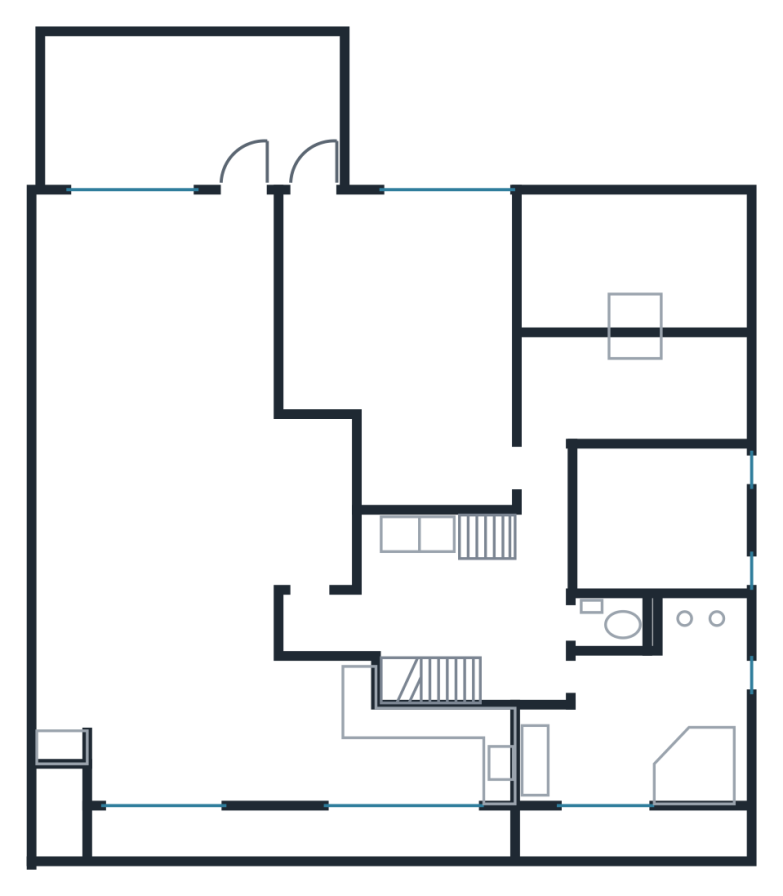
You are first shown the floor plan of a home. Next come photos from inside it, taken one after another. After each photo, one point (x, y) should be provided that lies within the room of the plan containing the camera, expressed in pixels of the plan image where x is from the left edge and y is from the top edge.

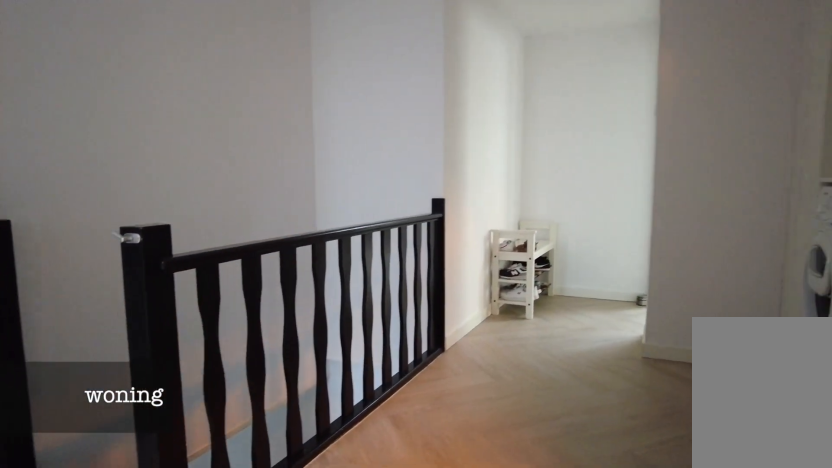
(463, 598)
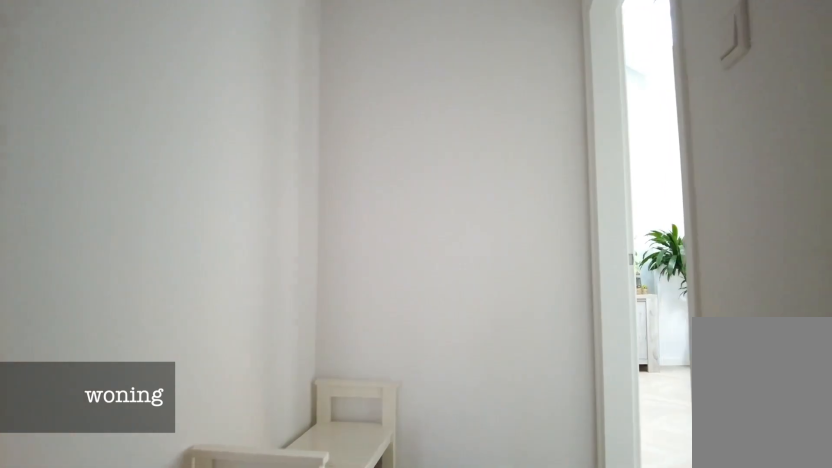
(463, 598)
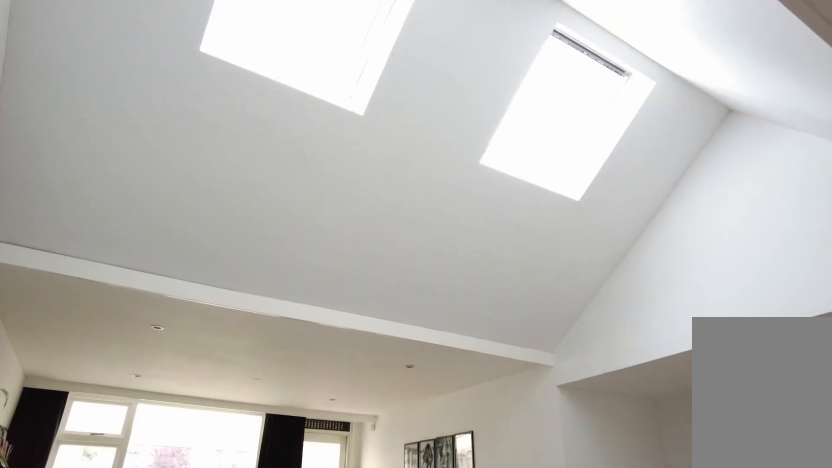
(193, 525)
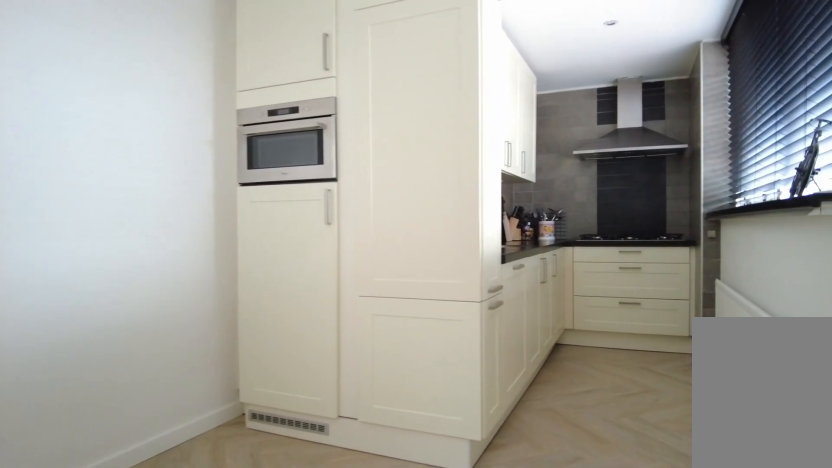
(193, 525)
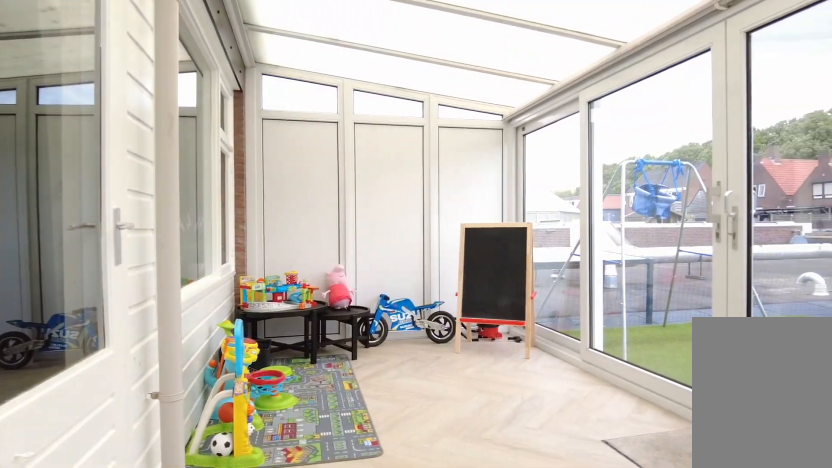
(193, 109)
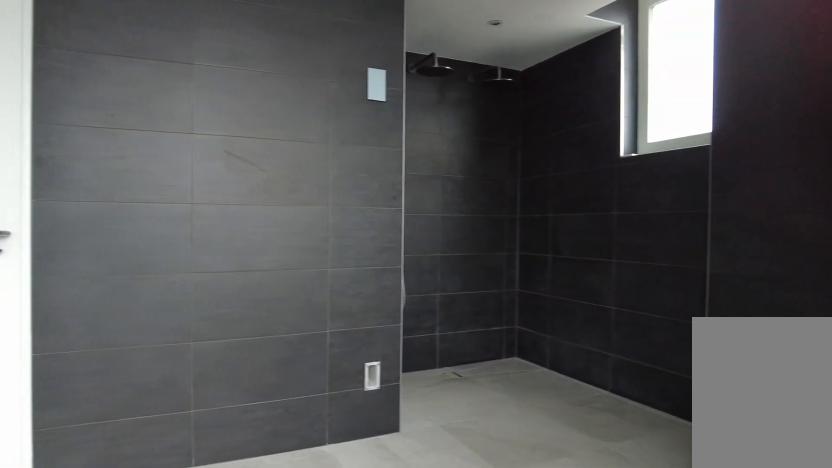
(644, 707)
